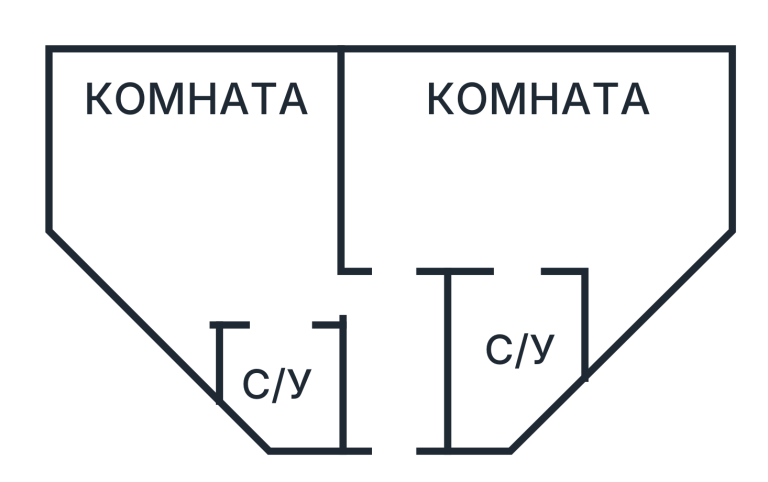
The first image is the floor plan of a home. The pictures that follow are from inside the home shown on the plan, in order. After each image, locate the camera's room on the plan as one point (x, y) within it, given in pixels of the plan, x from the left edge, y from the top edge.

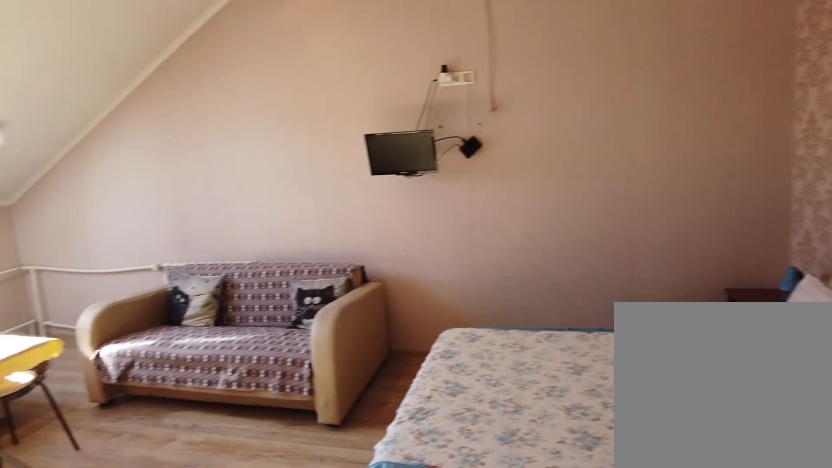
(251, 258)
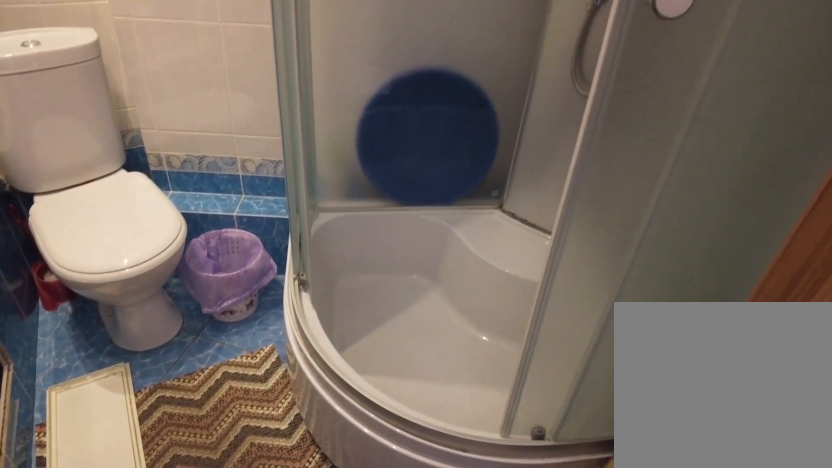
(296, 368)
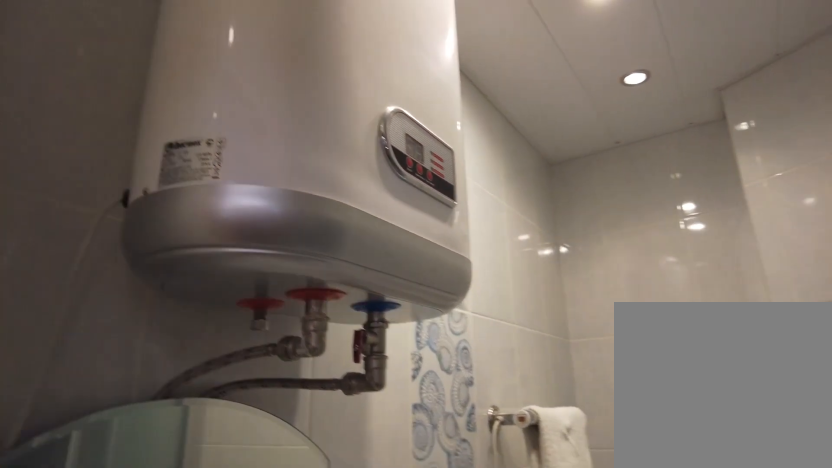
(296, 368)
